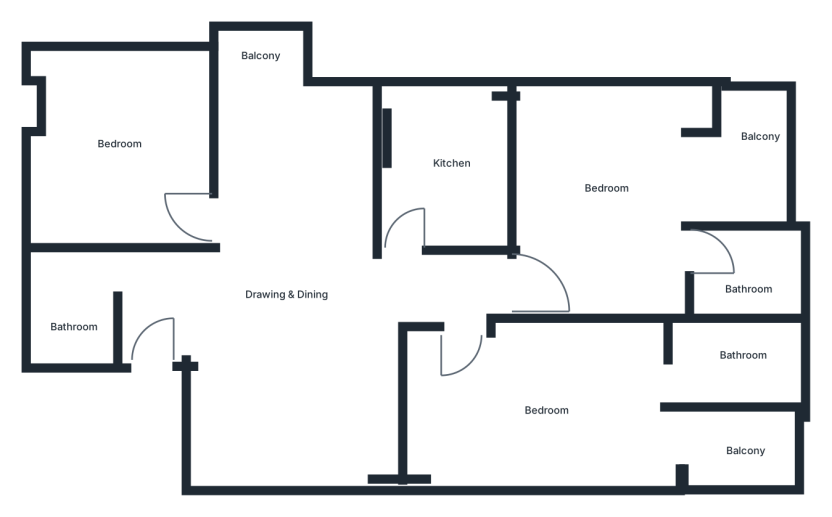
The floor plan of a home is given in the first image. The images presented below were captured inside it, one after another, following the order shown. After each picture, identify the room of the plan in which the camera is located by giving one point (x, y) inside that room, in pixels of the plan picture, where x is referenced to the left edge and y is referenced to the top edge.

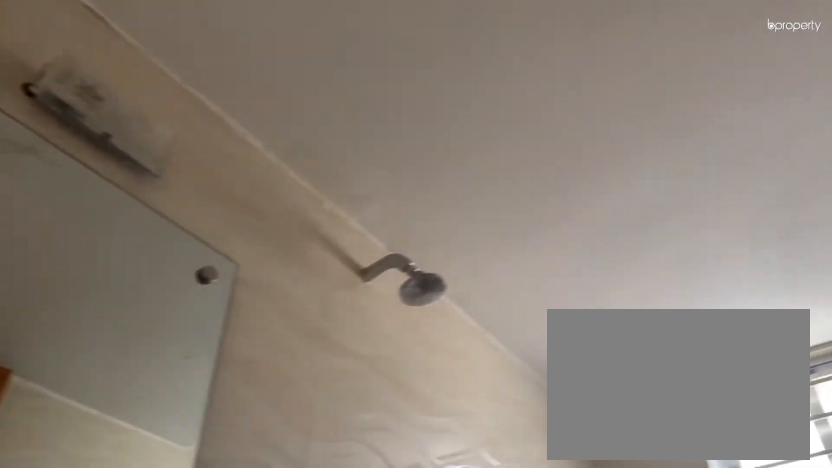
(723, 365)
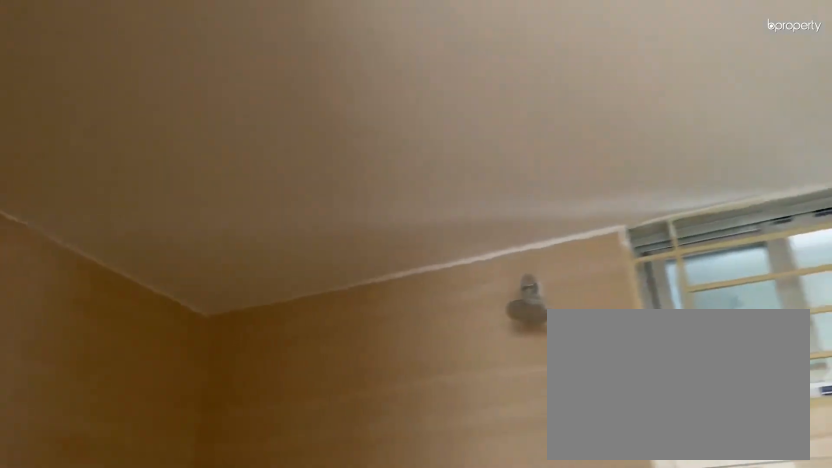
(74, 304)
